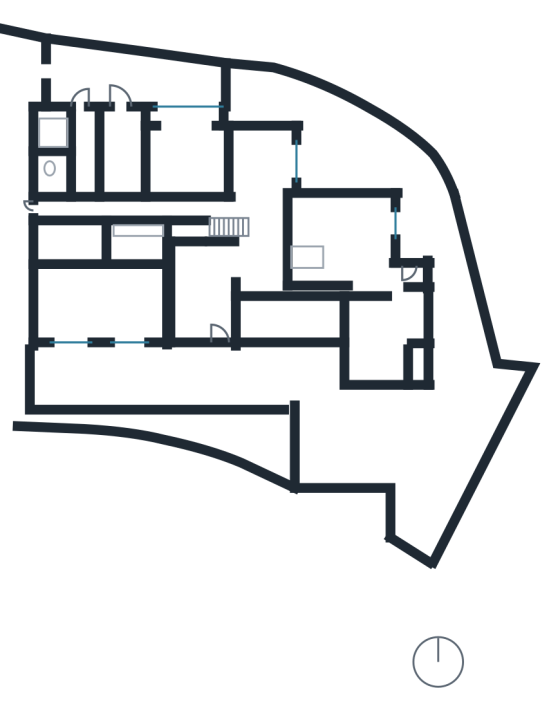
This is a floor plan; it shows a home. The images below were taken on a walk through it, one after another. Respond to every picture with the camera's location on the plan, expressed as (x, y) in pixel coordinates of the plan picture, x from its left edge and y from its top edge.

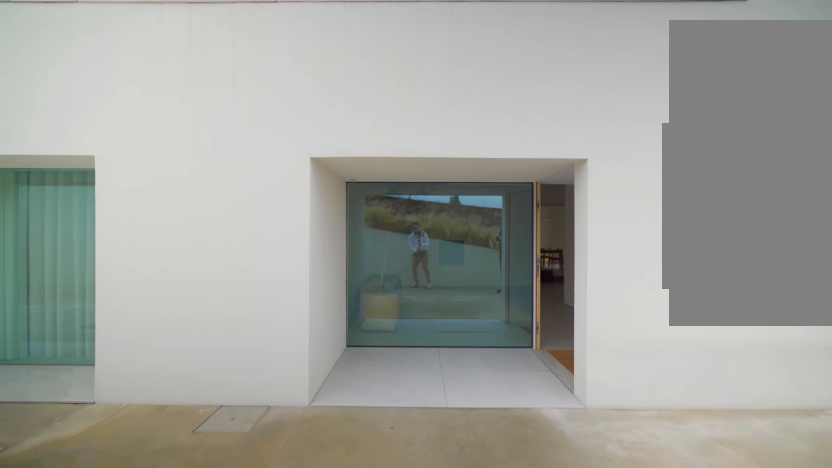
(186, 397)
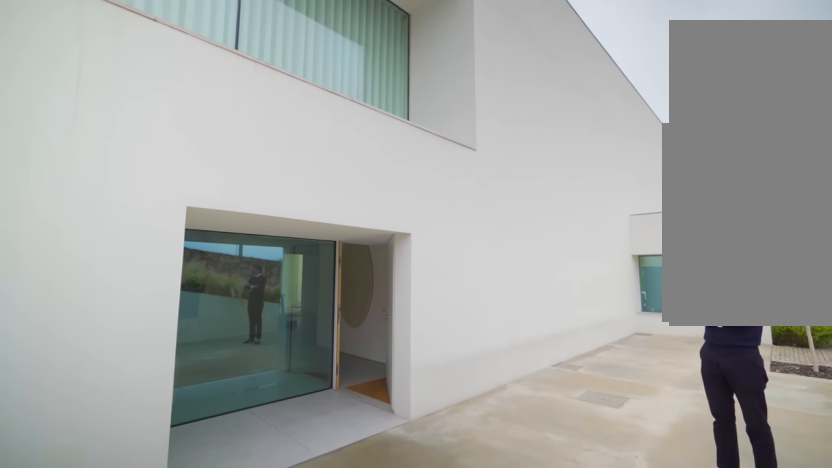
(186, 398)
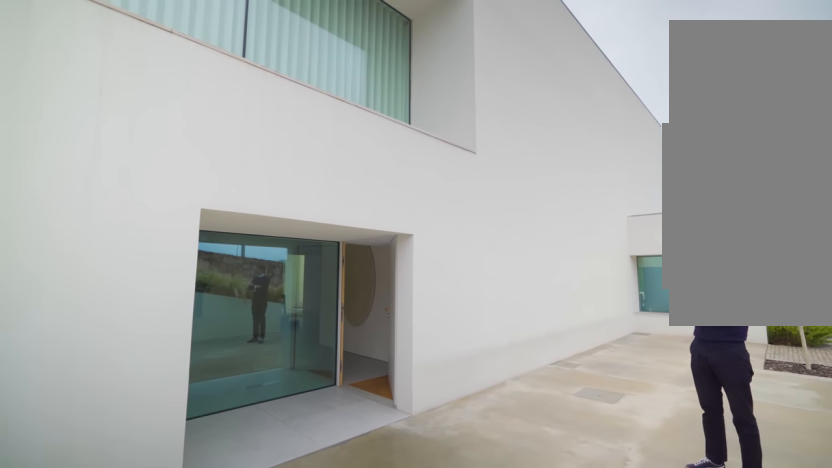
(186, 398)
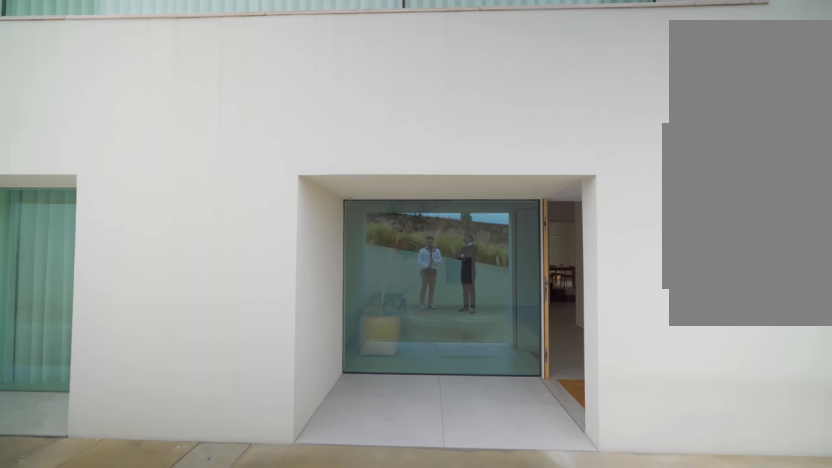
(180, 383)
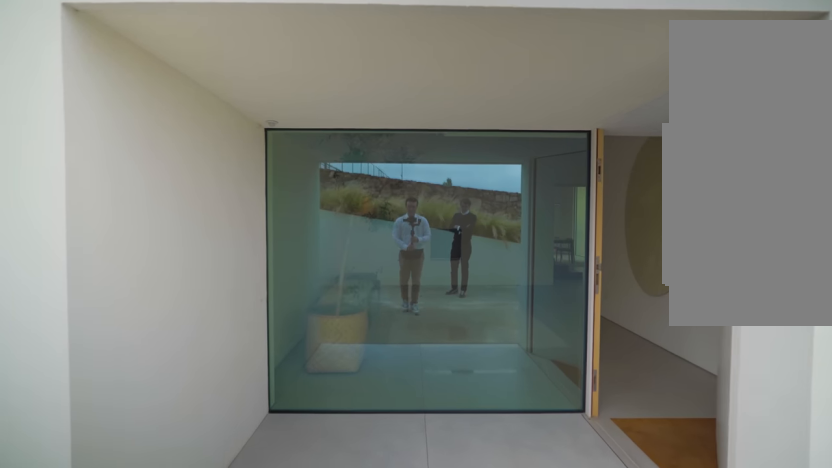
(190, 368)
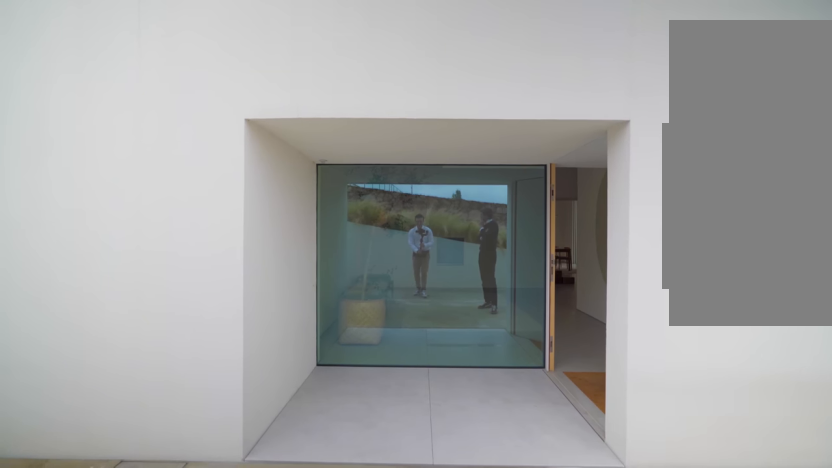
(187, 355)
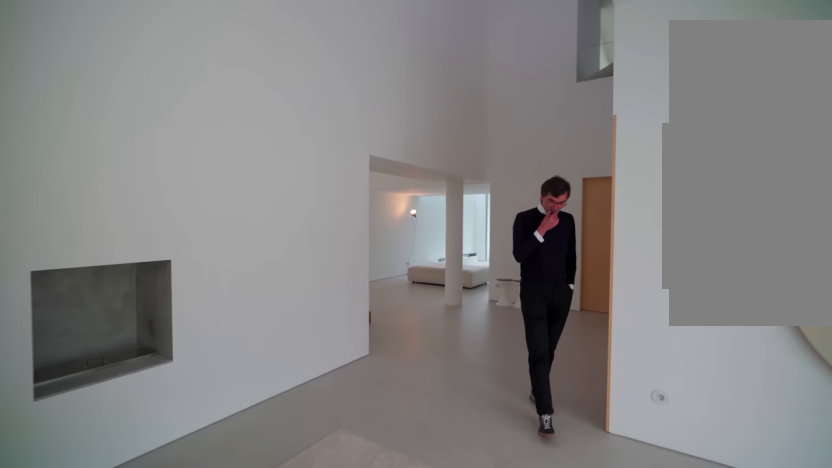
(184, 279)
